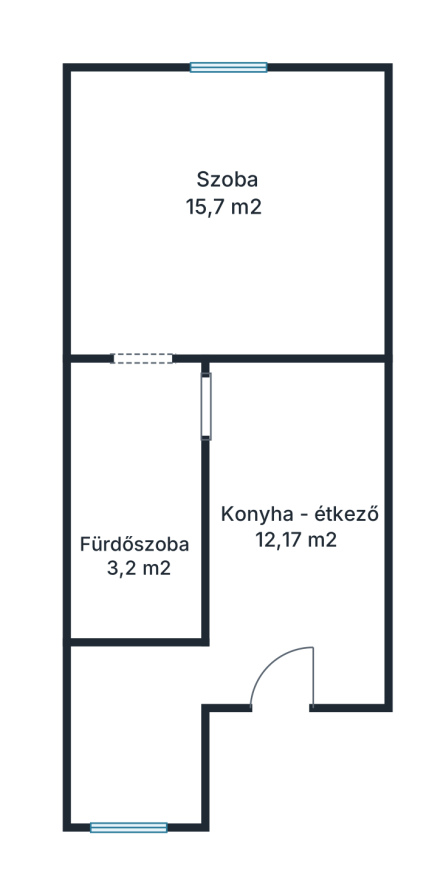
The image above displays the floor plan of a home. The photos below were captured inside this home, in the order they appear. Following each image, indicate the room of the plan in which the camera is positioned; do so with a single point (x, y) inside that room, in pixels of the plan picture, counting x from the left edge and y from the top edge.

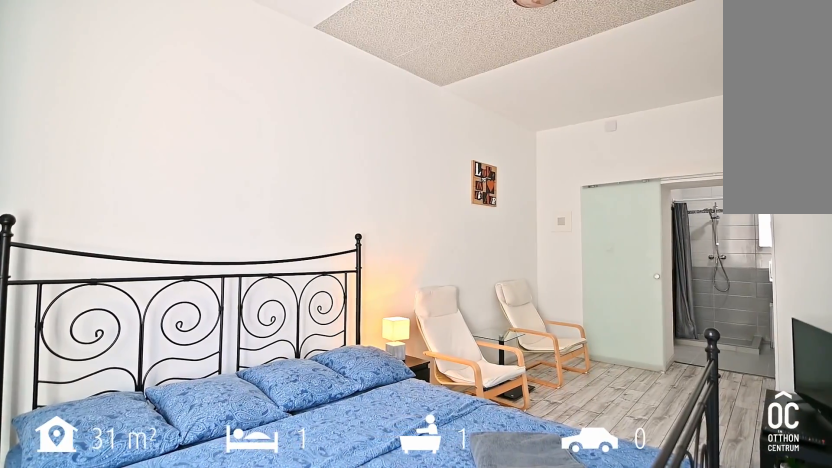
(228, 210)
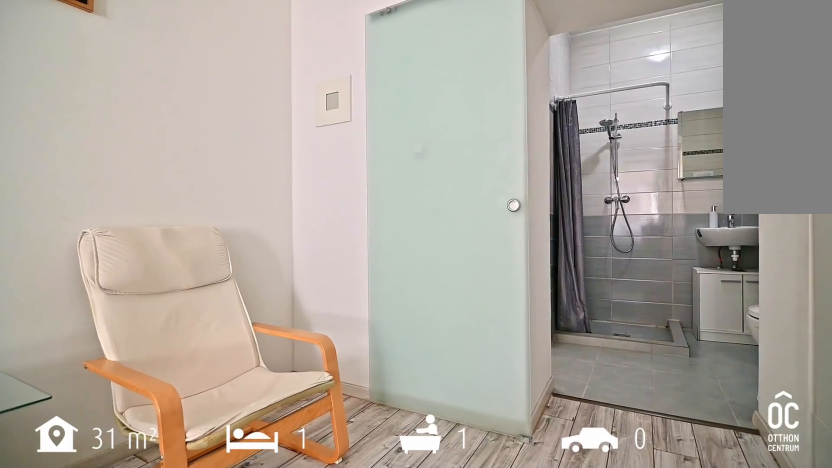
(228, 210)
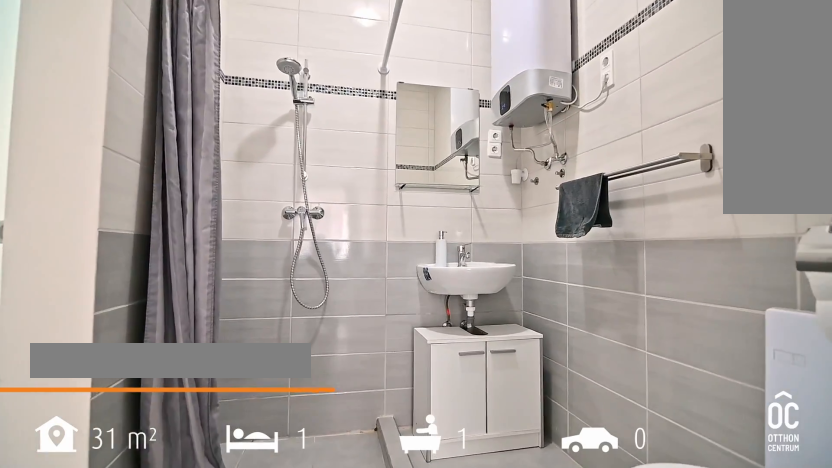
(132, 495)
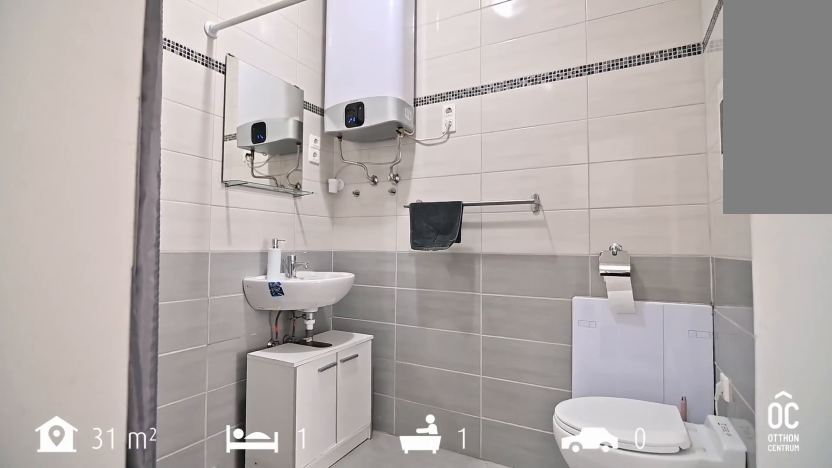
(132, 495)
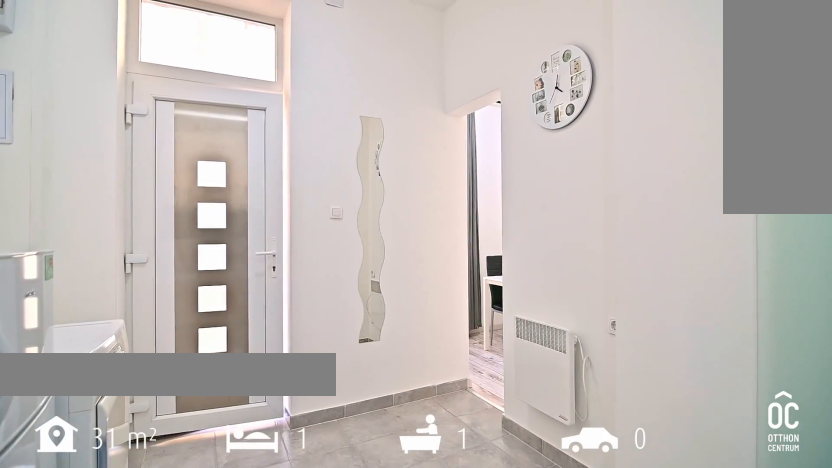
(295, 542)
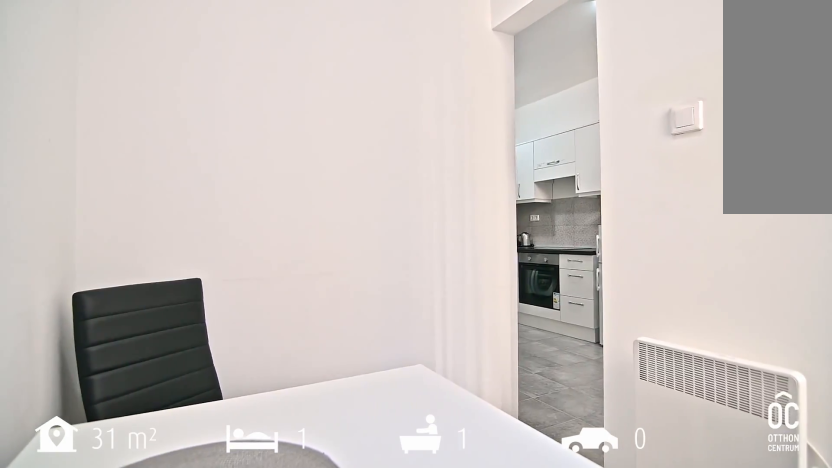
(134, 731)
